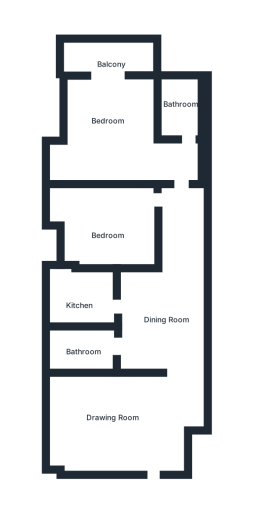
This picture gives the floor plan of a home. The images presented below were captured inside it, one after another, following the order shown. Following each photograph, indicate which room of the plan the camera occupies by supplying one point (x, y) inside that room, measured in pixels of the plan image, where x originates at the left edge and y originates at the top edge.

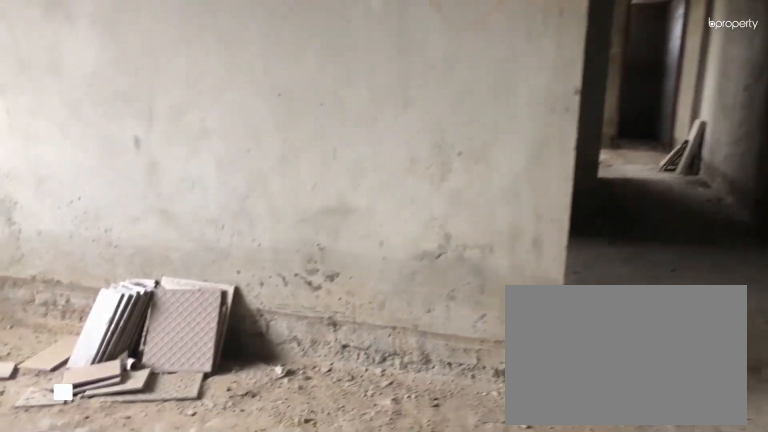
(110, 415)
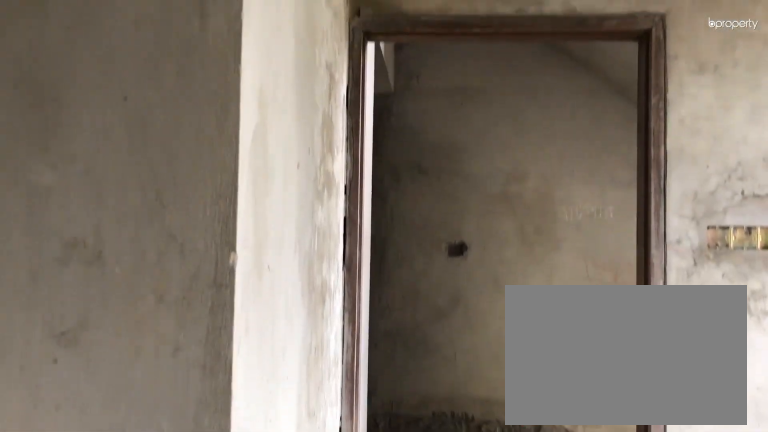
(110, 415)
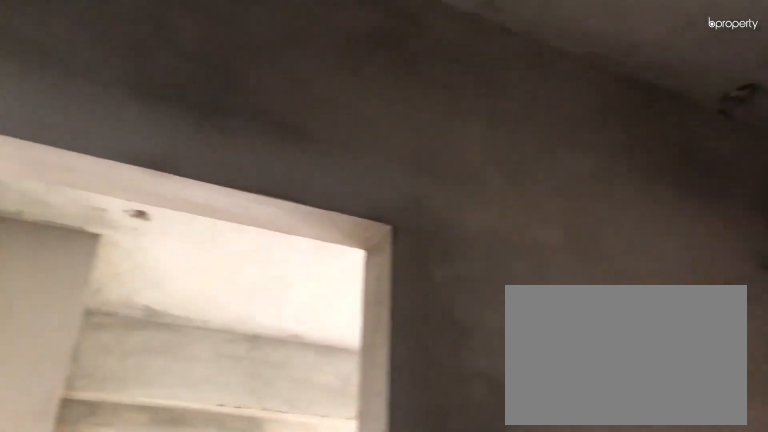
(149, 325)
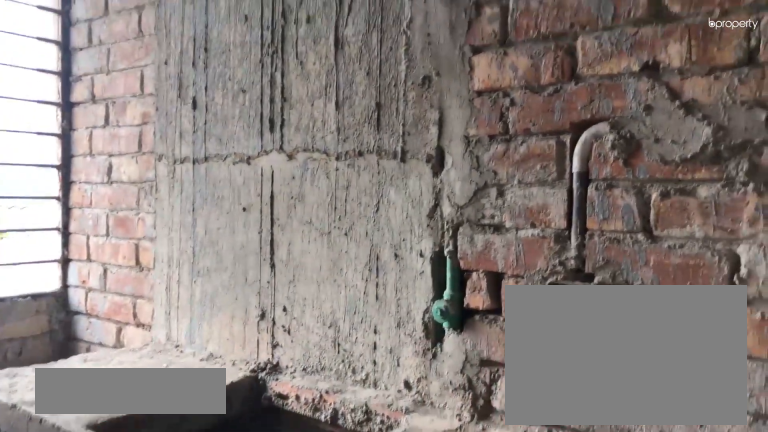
(86, 299)
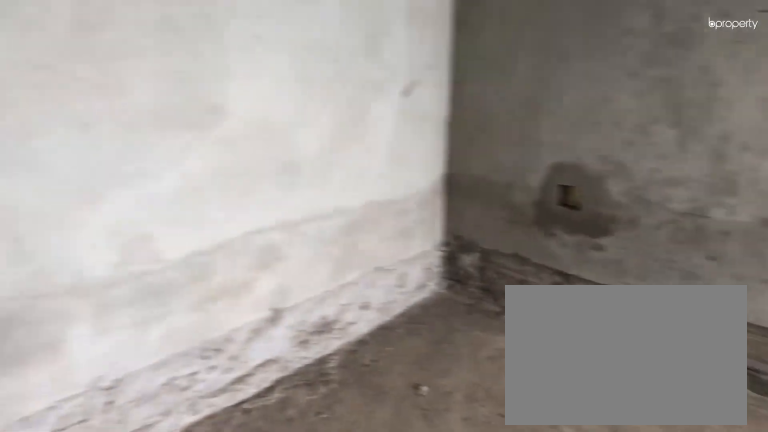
(118, 217)
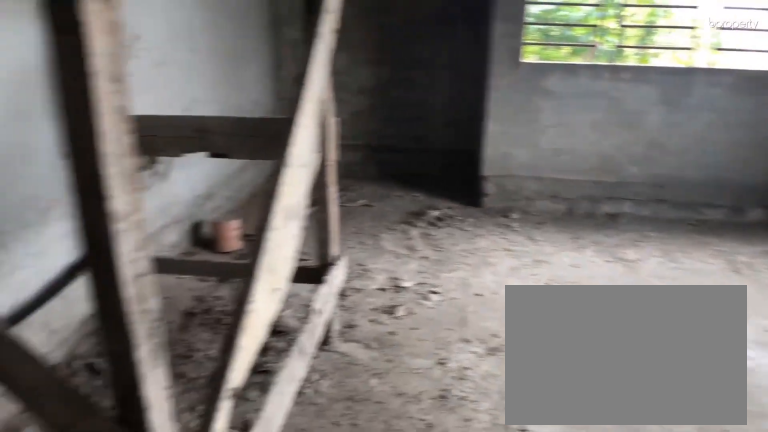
(113, 131)
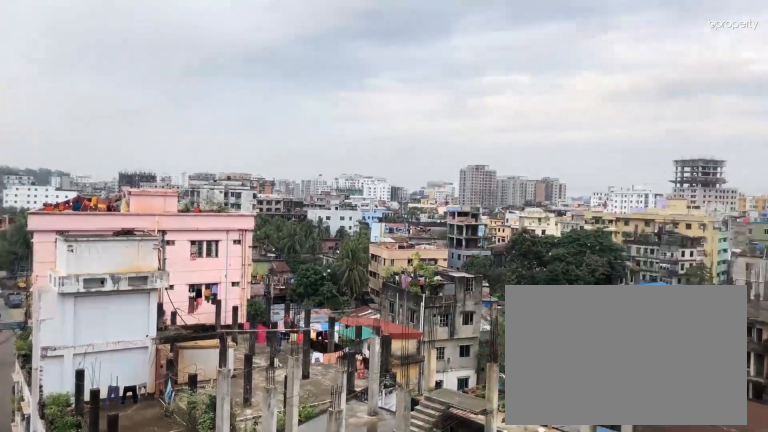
(105, 66)
